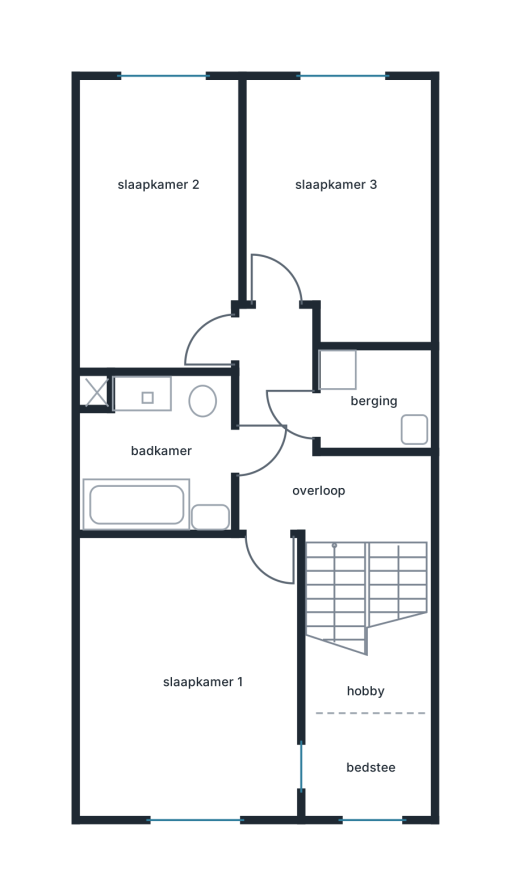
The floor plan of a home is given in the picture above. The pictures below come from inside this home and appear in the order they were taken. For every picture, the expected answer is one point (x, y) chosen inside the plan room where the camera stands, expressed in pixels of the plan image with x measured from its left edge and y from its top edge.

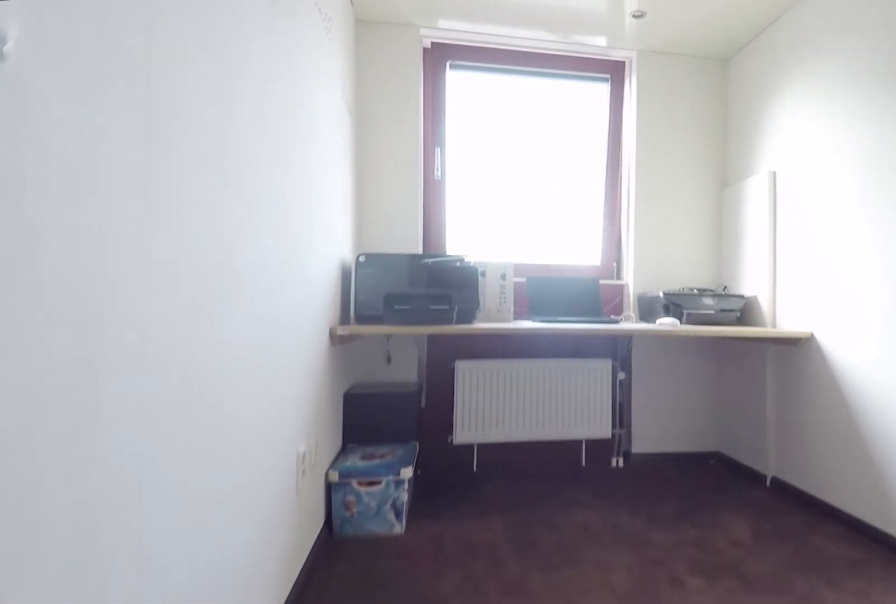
(370, 723)
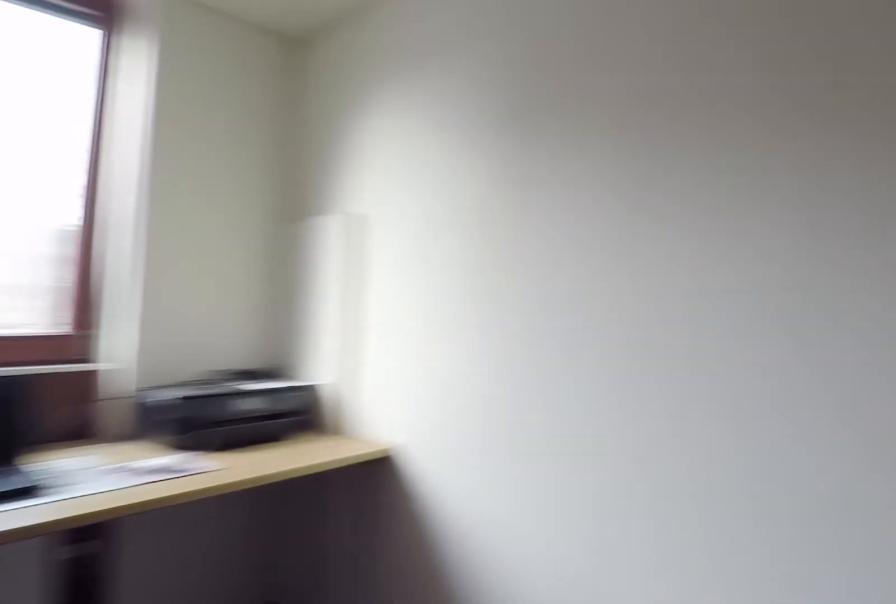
(370, 723)
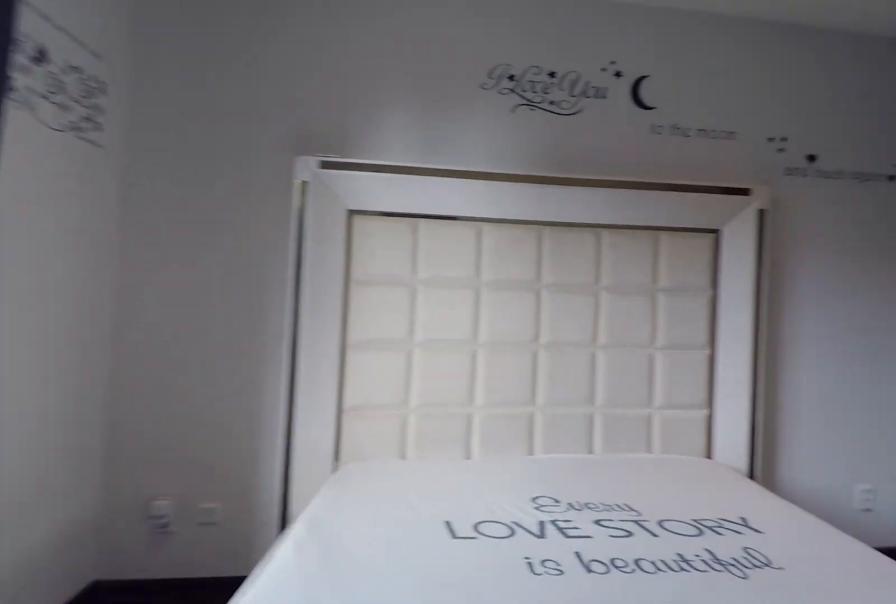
(192, 675)
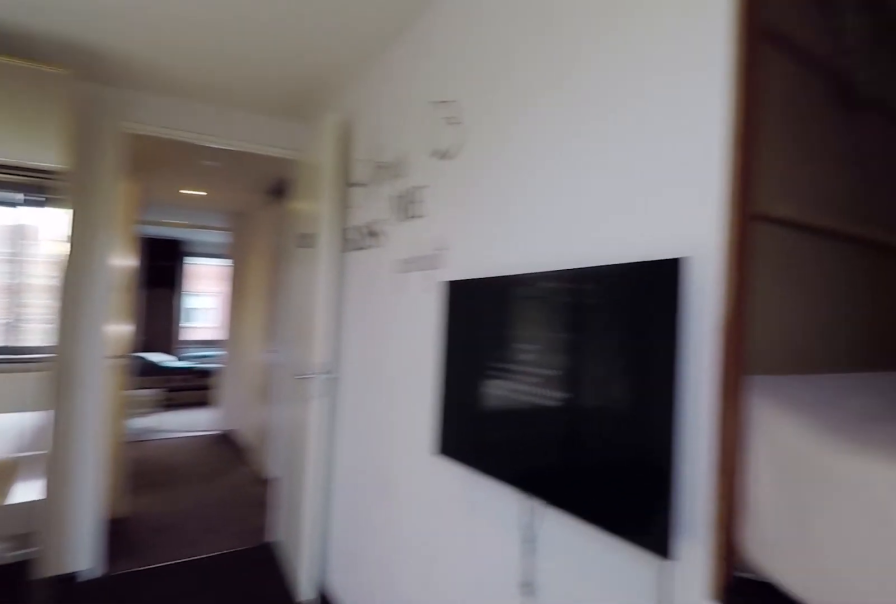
(192, 675)
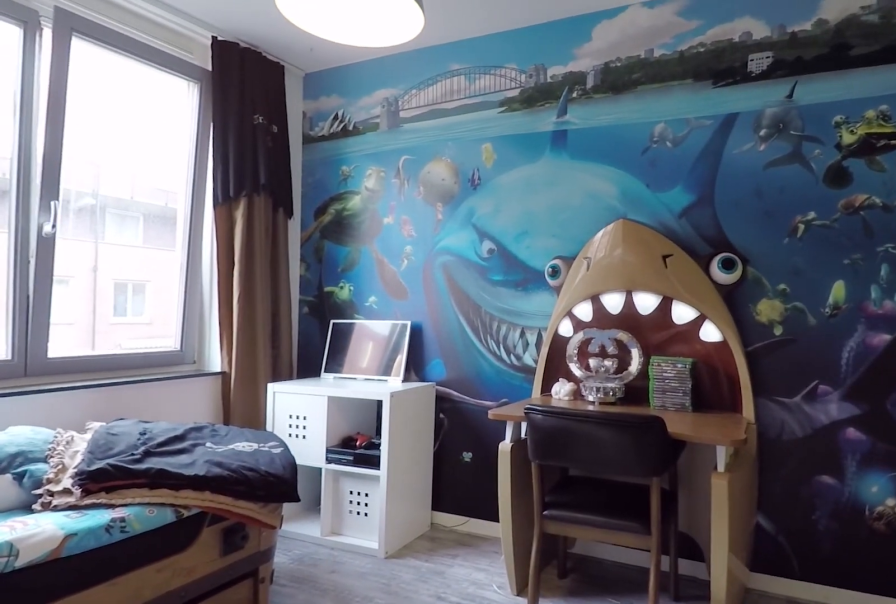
(340, 206)
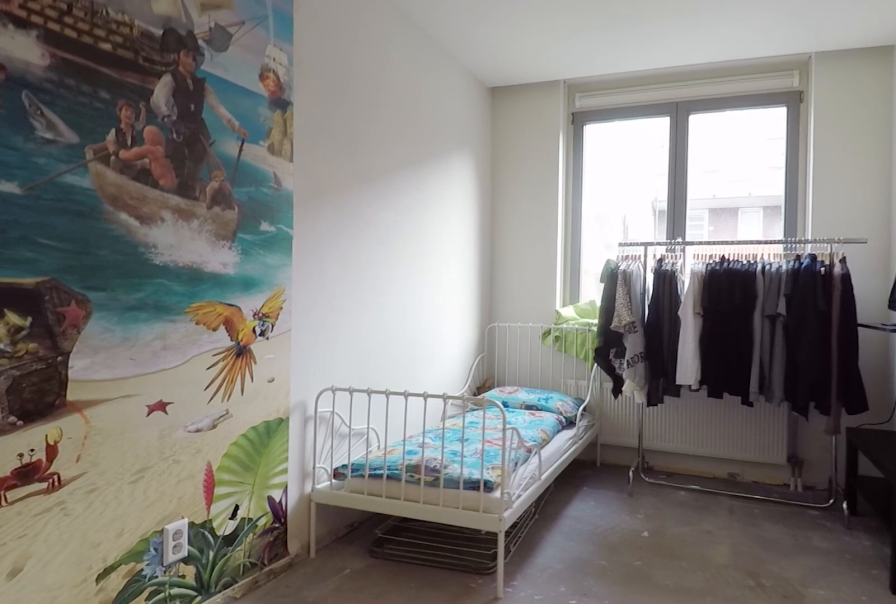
(160, 225)
